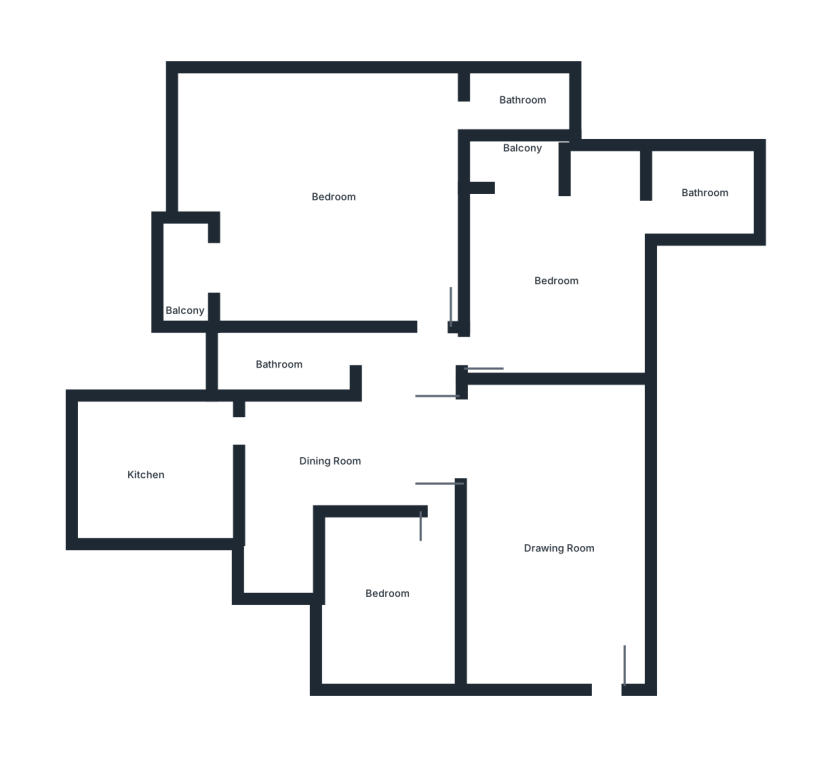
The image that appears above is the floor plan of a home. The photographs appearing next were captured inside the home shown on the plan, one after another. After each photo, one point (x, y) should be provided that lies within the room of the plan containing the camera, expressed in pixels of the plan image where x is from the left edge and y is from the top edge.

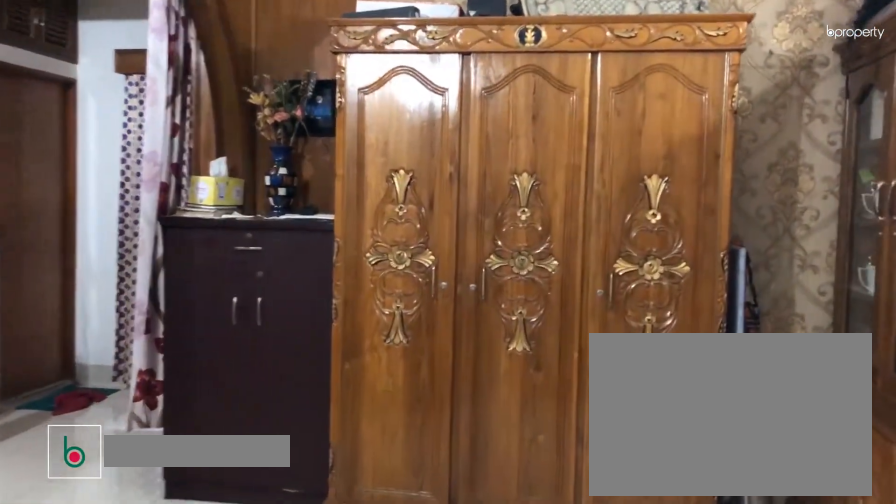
(557, 527)
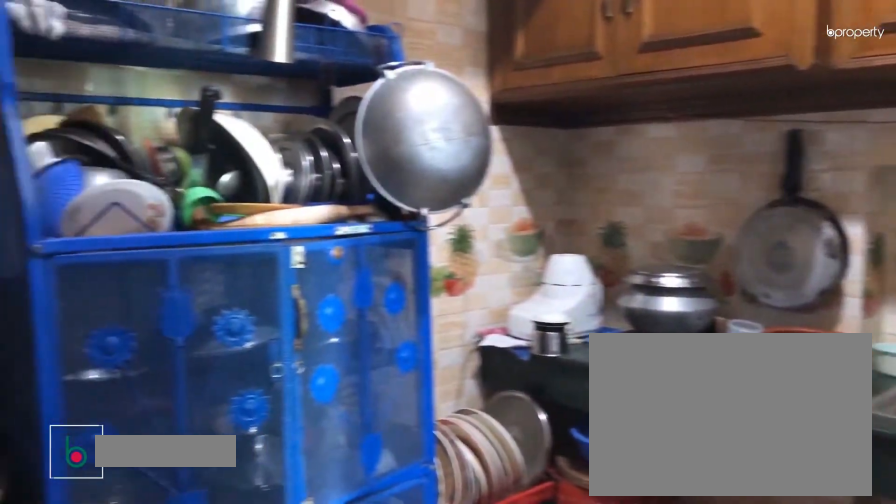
(156, 475)
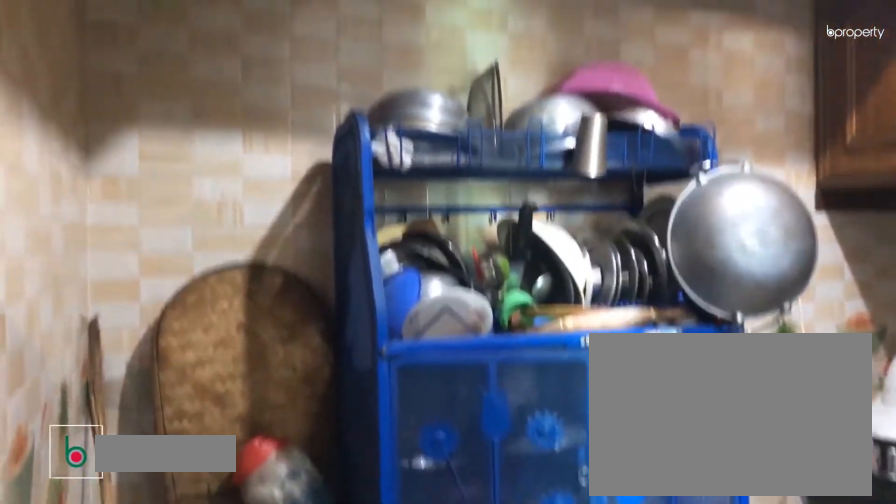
(156, 475)
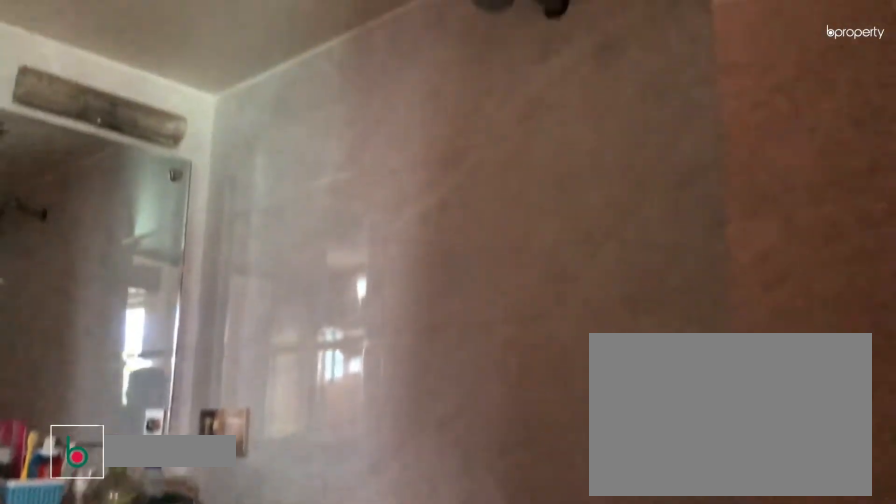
(279, 360)
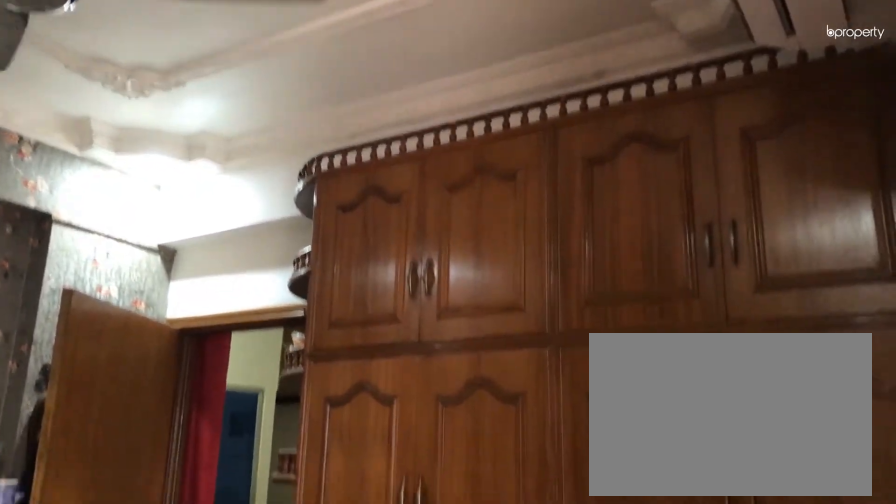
(546, 277)
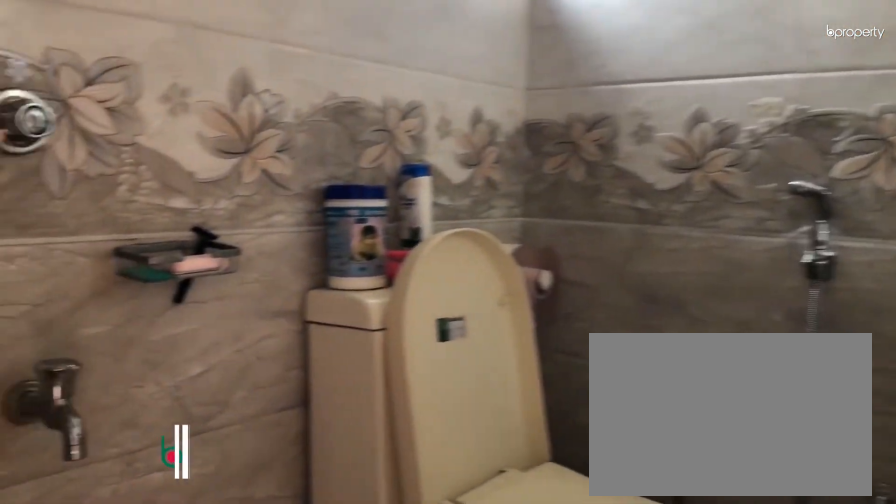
(702, 193)
